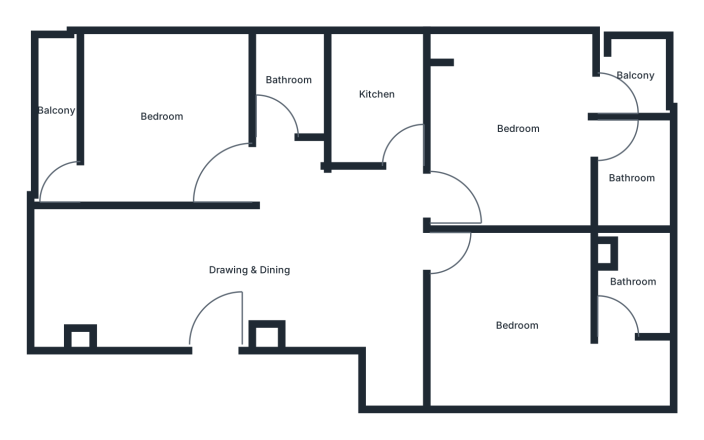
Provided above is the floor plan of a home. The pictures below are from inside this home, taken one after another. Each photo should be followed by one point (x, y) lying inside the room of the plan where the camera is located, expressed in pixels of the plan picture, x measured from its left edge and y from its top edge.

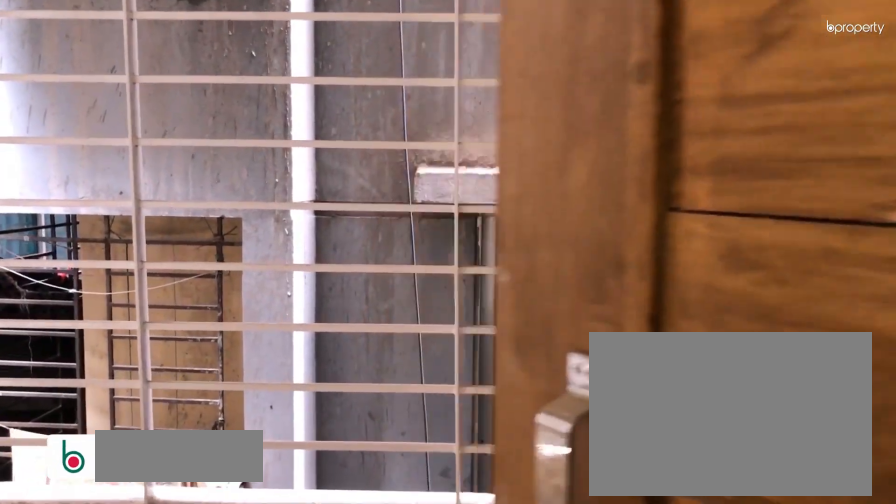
(627, 75)
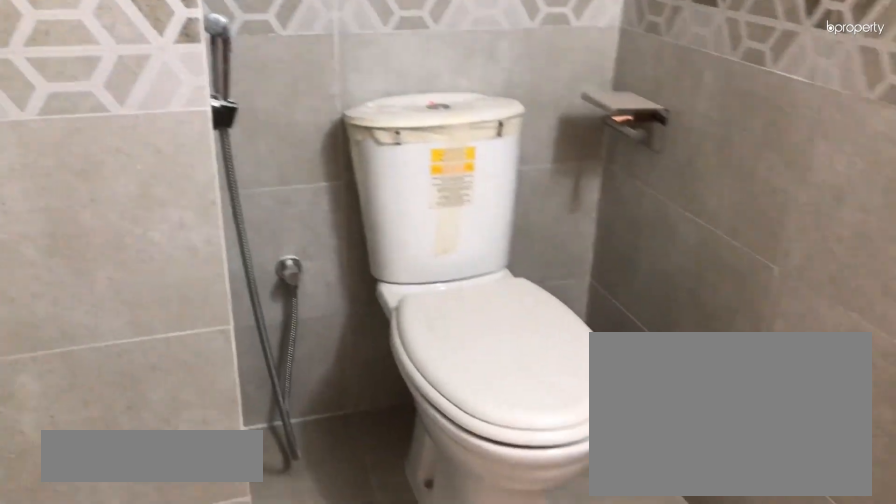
(629, 287)
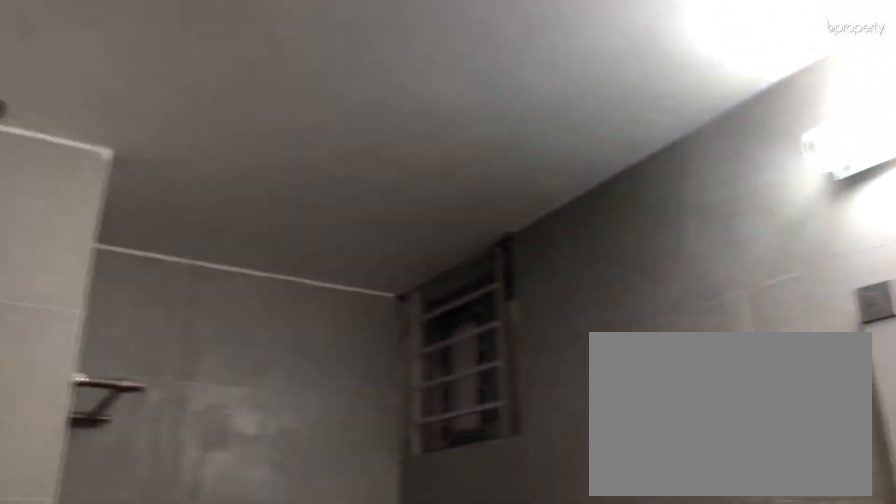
(629, 287)
